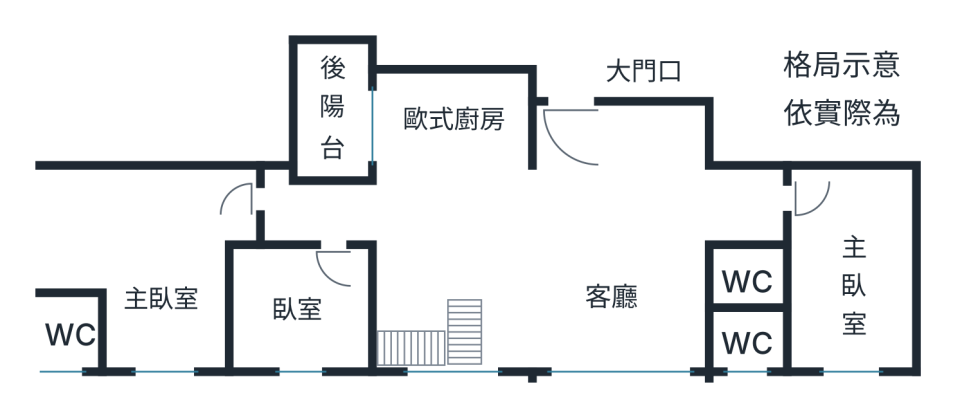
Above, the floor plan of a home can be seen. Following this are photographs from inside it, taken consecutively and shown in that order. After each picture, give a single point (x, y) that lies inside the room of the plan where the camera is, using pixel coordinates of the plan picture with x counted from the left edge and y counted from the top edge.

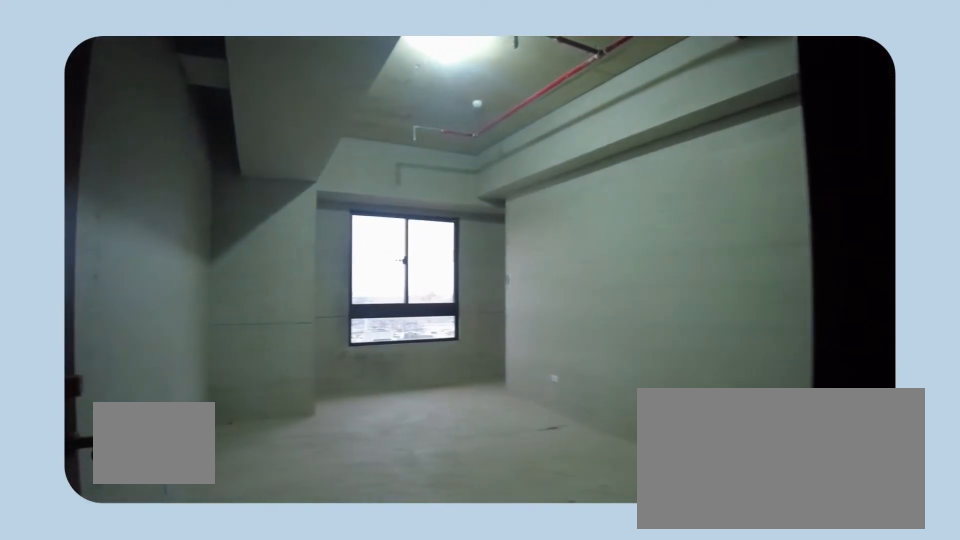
(296, 307)
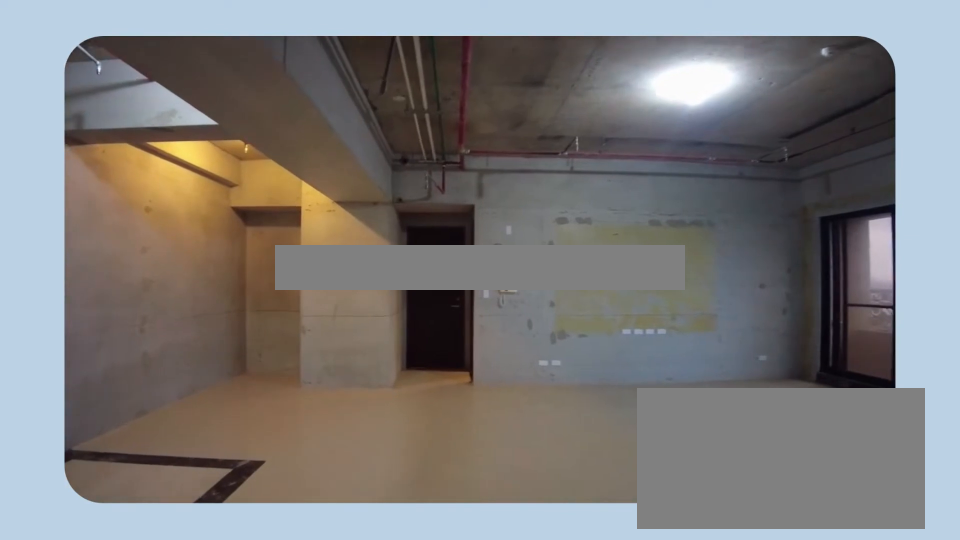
(534, 225)
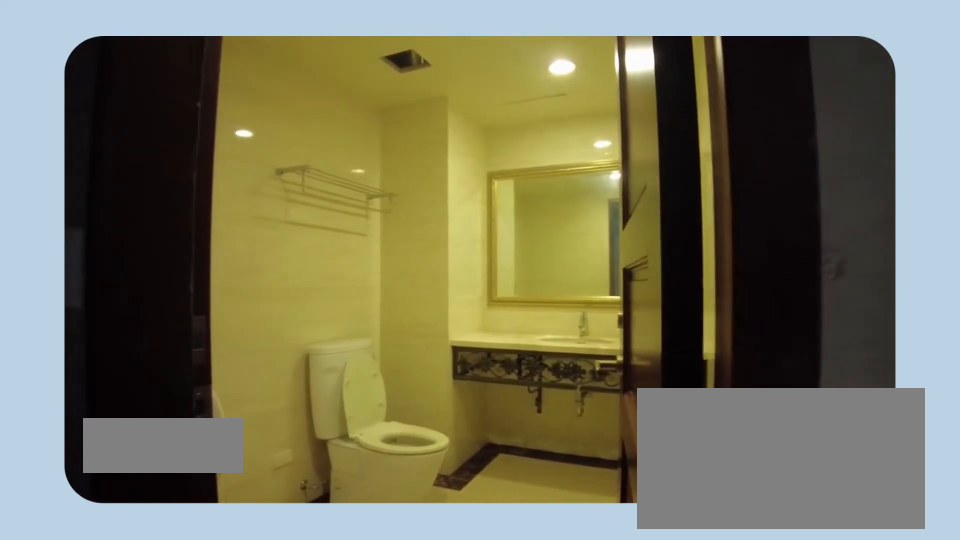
(742, 281)
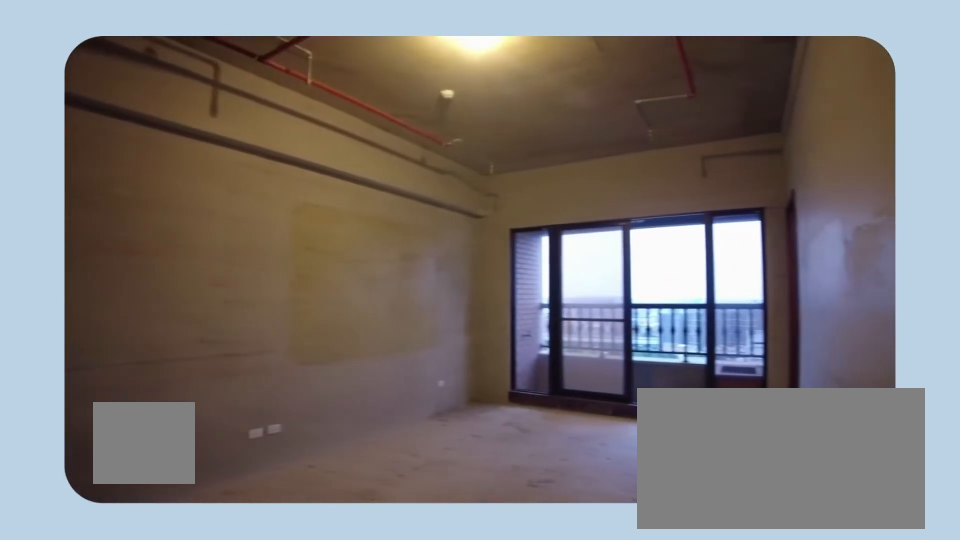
(832, 253)
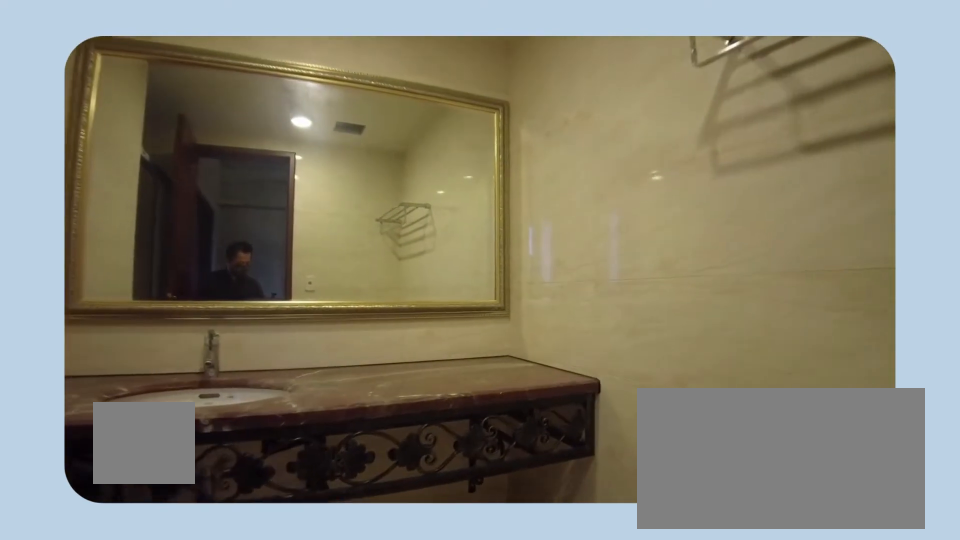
(746, 334)
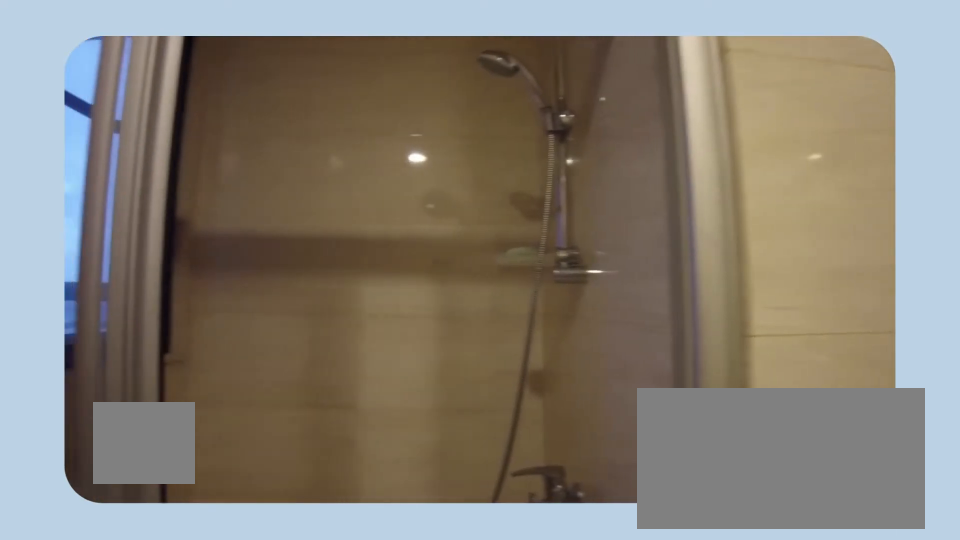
(746, 334)
